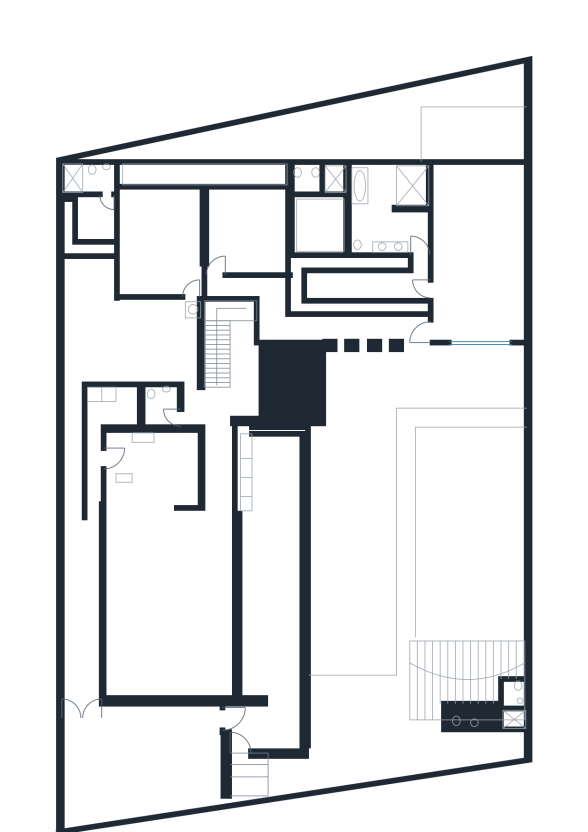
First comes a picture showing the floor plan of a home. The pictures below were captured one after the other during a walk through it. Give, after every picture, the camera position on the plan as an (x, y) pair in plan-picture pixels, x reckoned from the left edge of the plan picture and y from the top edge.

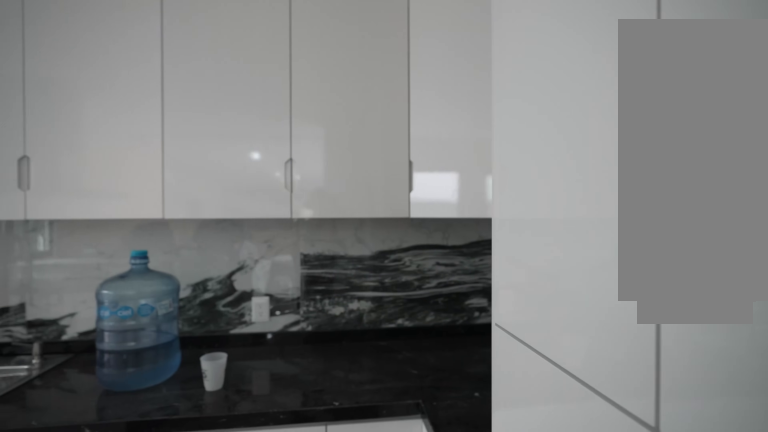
(169, 462)
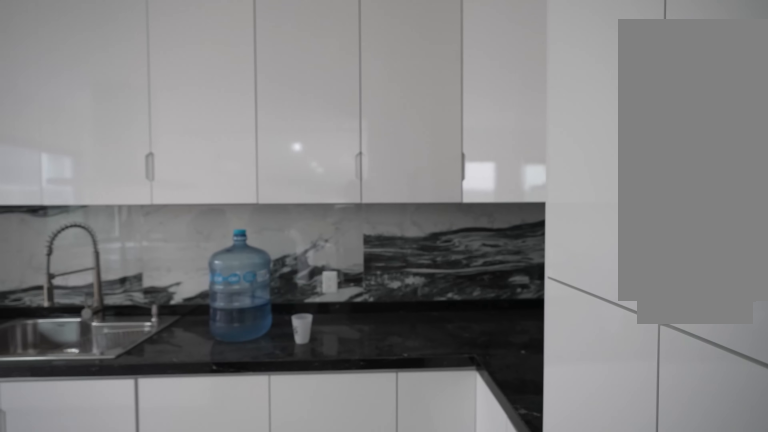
(169, 461)
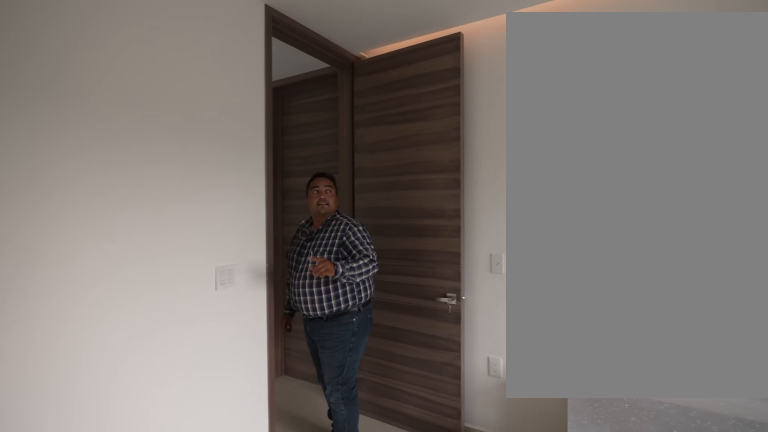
(236, 240)
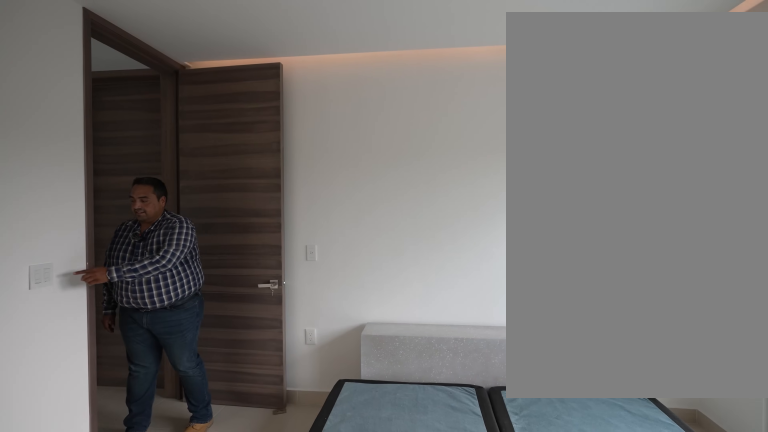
(227, 251)
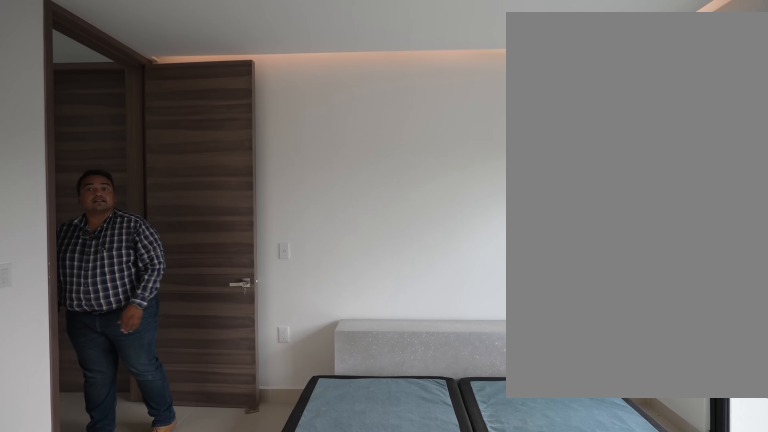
(226, 252)
